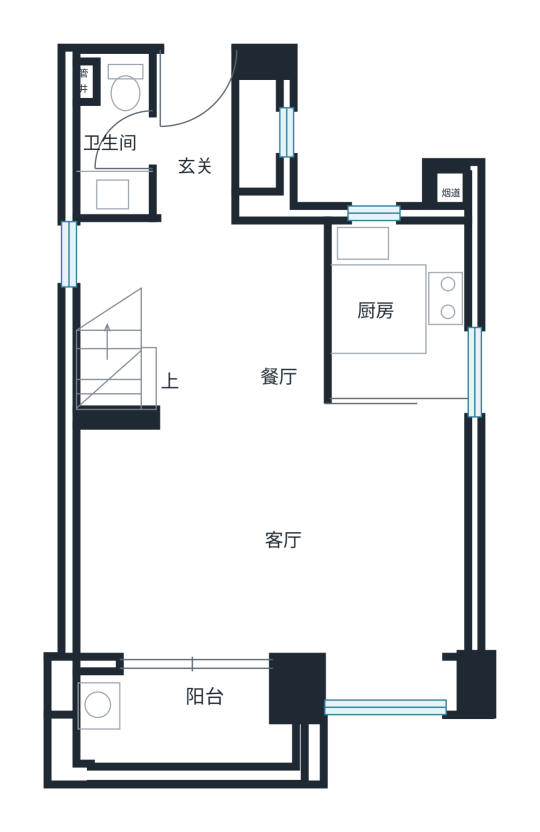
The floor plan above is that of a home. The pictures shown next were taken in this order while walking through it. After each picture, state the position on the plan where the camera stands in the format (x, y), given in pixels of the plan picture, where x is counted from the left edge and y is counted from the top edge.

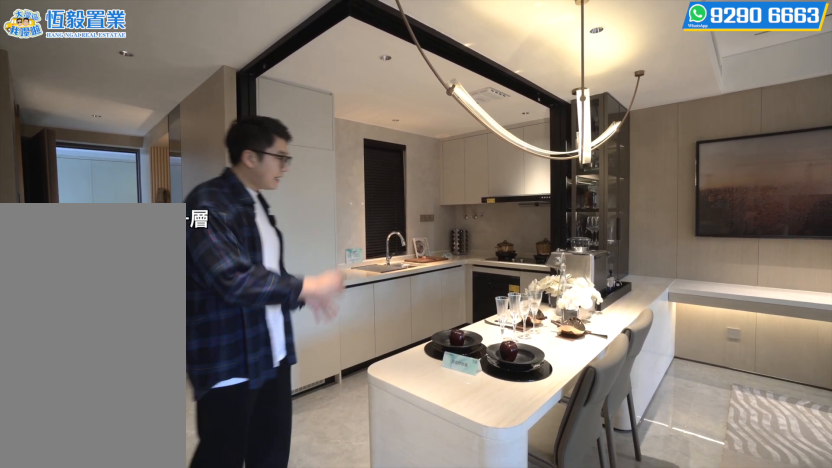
(214, 333)
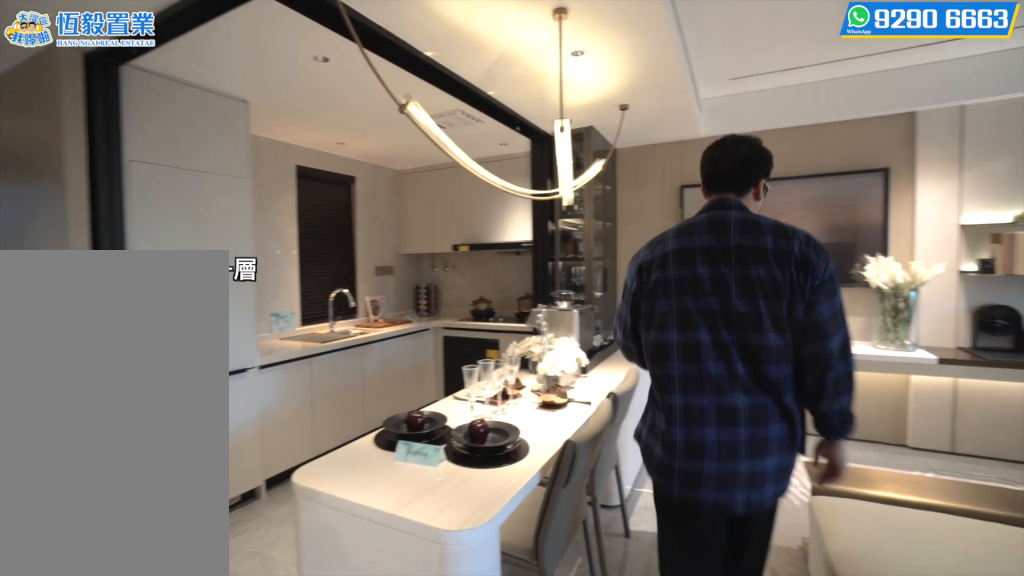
(260, 433)
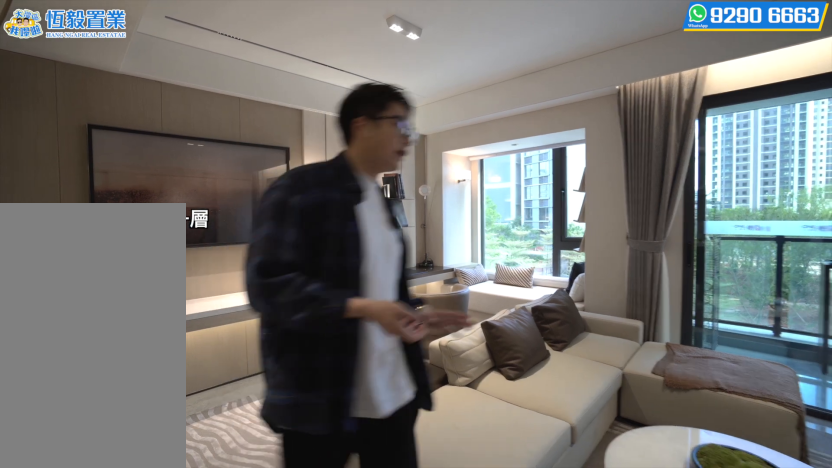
(314, 463)
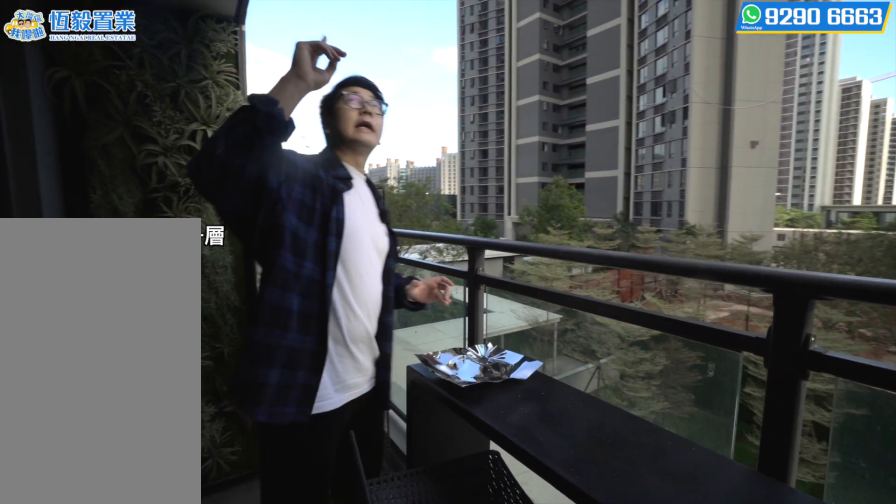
(203, 709)
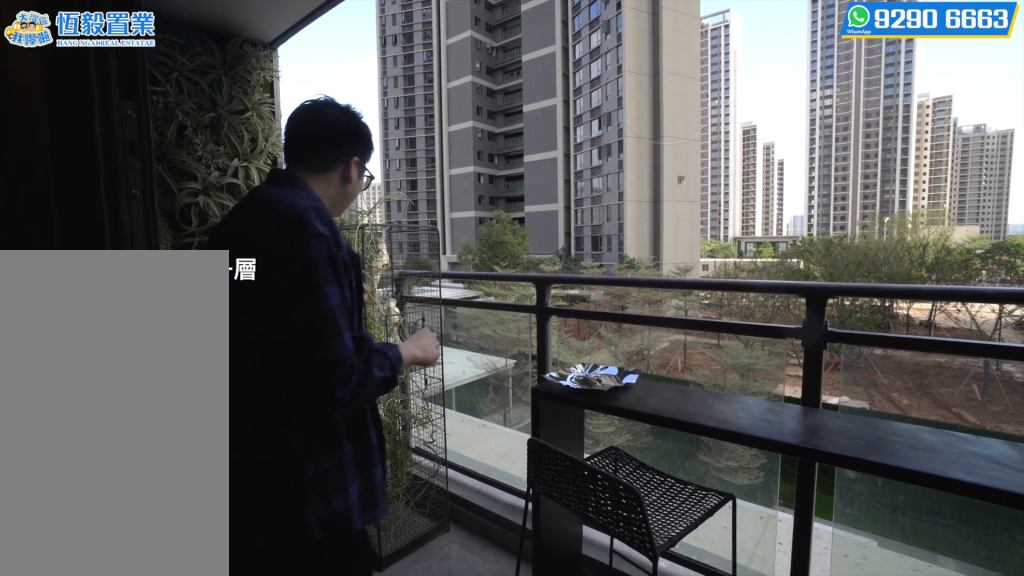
(214, 723)
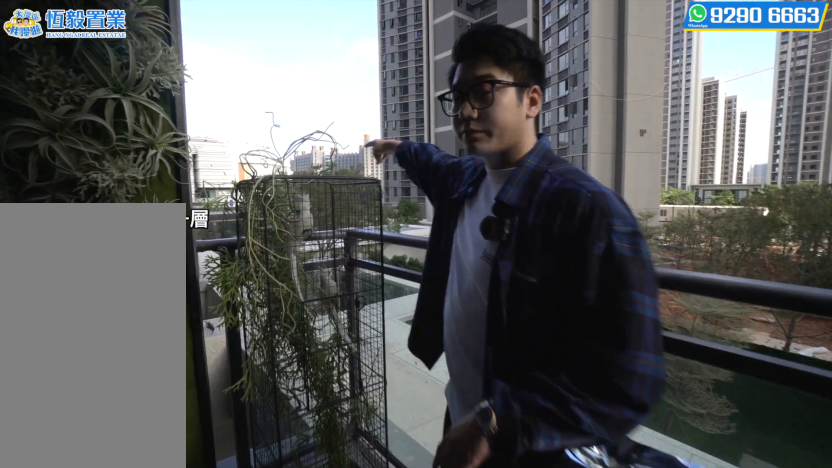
(215, 724)
